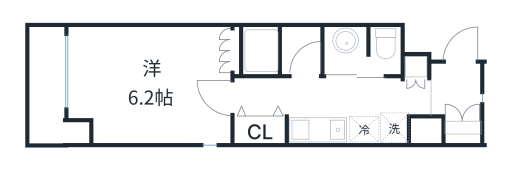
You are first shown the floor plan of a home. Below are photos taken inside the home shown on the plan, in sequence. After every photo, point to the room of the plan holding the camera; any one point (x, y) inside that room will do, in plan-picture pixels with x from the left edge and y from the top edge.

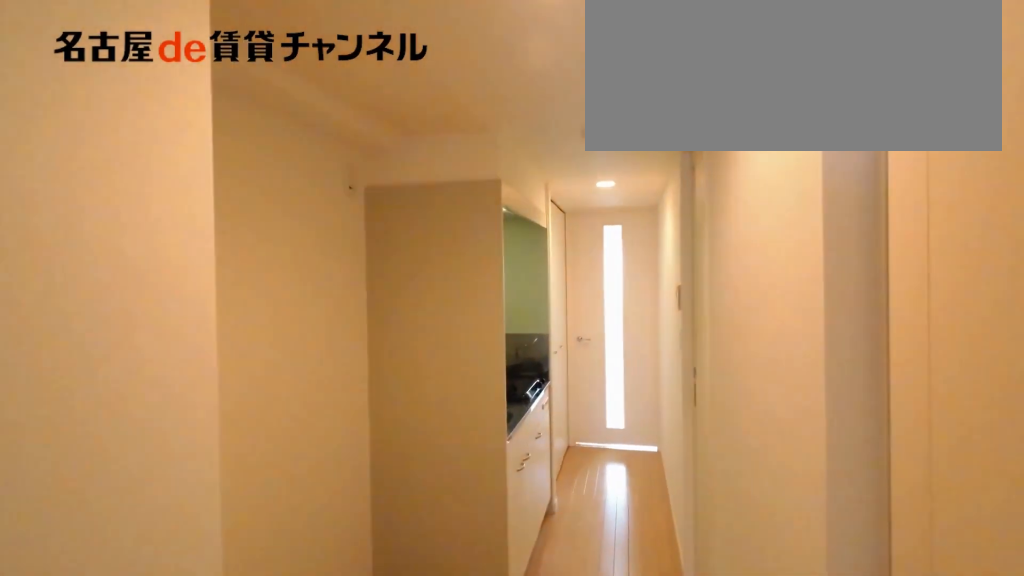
(455, 98)
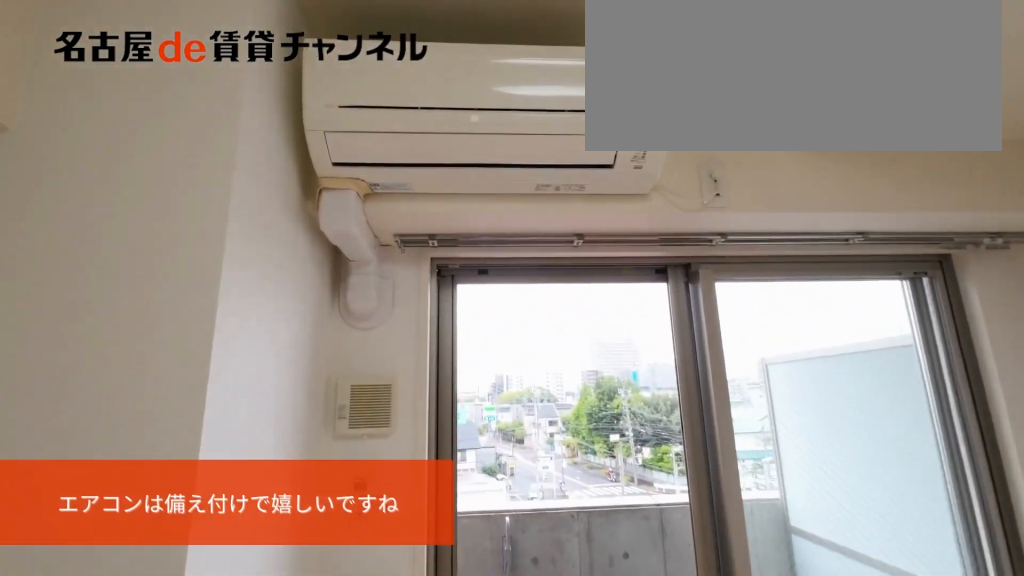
(149, 84)
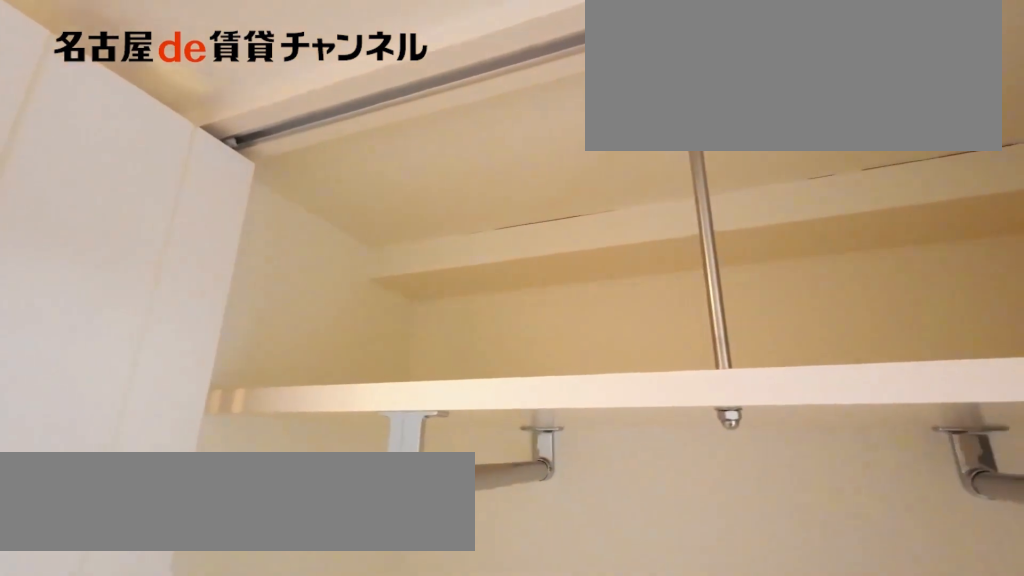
(261, 129)
